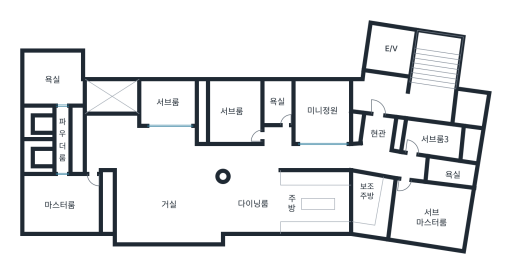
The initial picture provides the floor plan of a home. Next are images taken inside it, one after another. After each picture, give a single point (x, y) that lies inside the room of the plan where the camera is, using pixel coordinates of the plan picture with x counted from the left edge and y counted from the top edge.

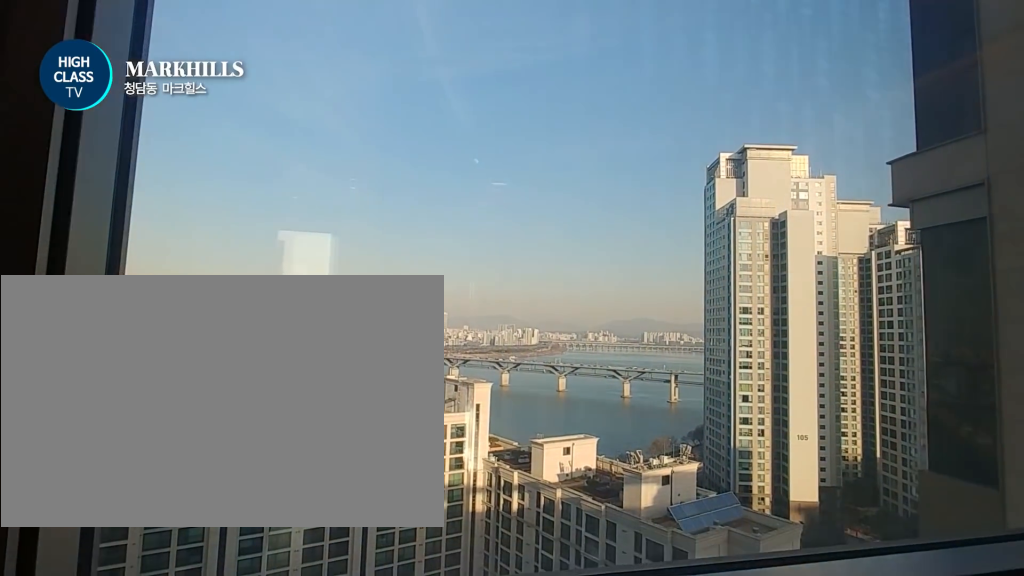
(67, 204)
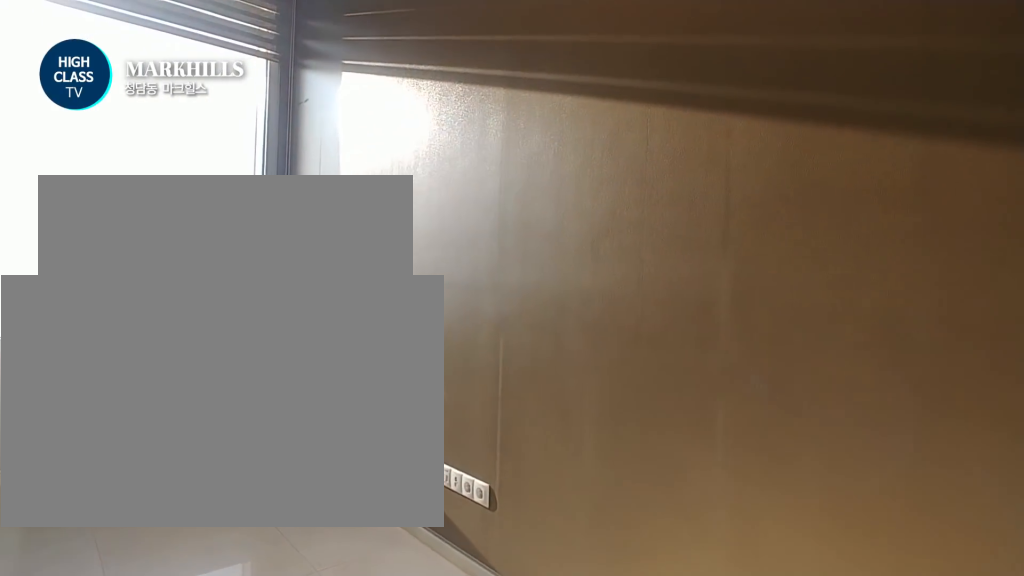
(167, 103)
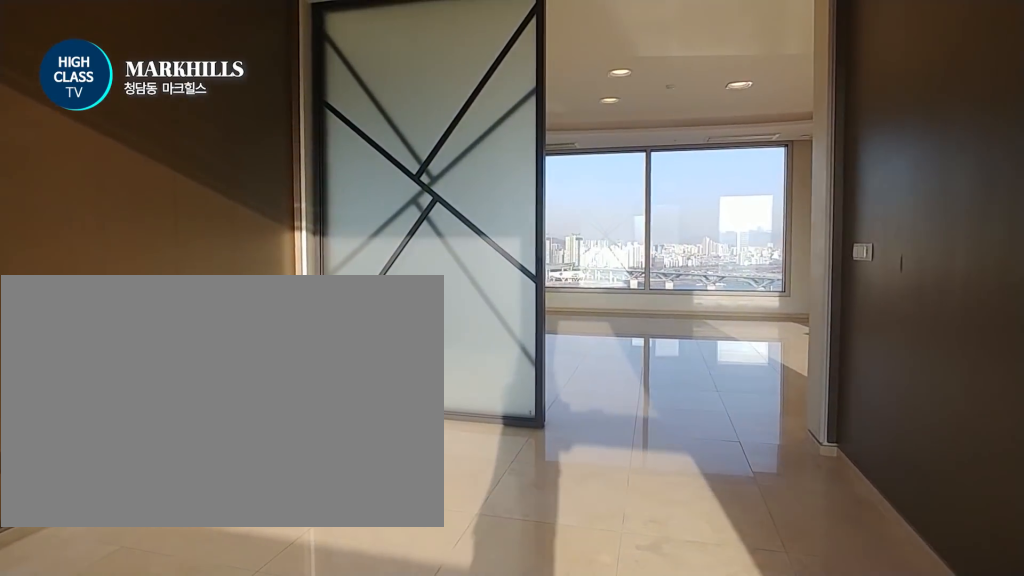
(167, 103)
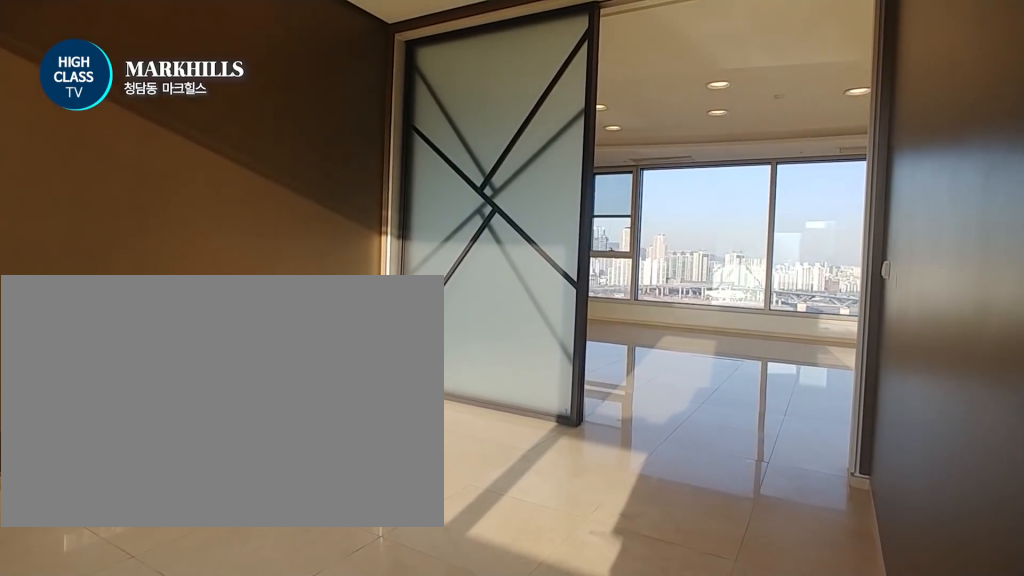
(167, 103)
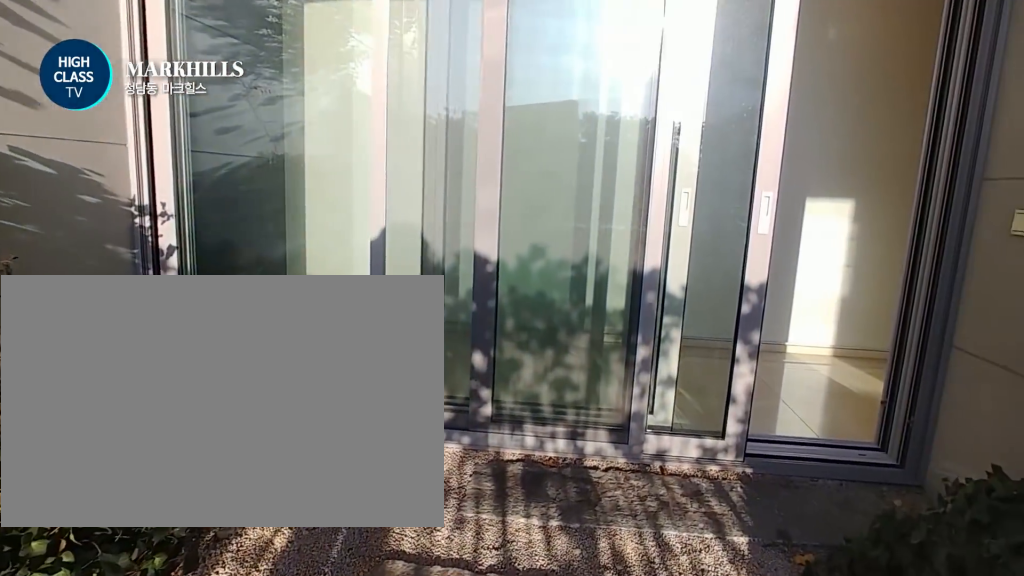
(322, 112)
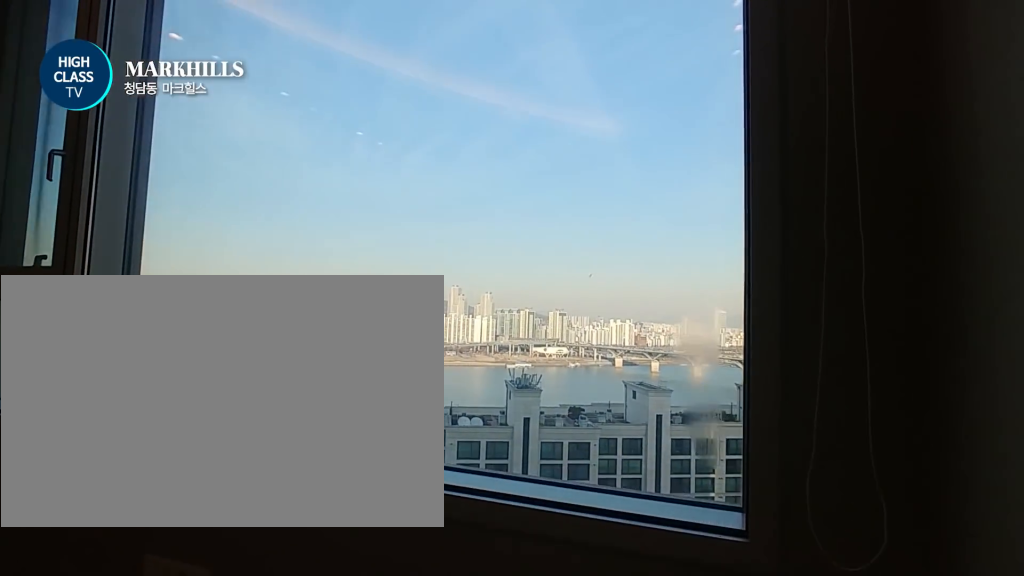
(431, 218)
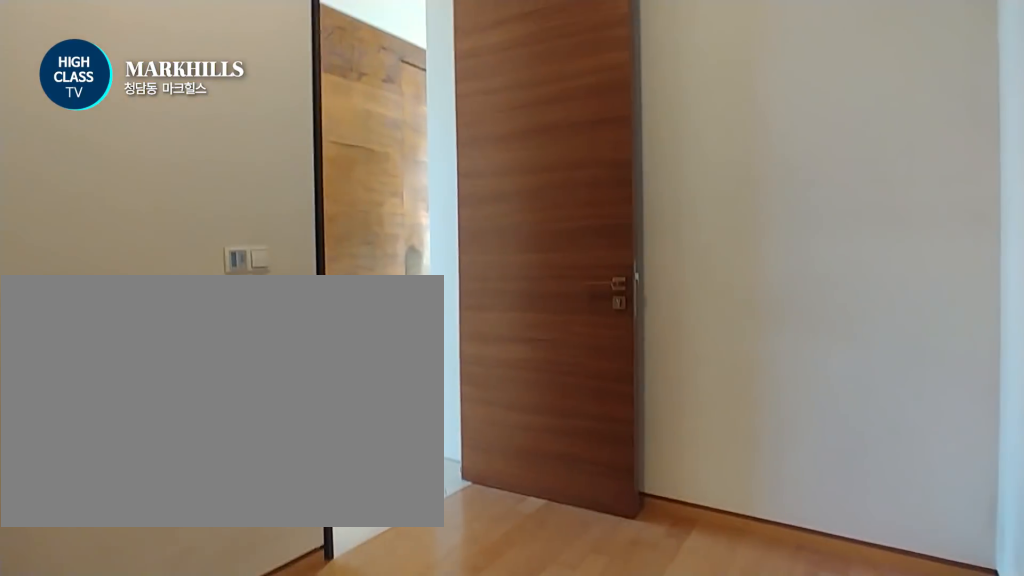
(433, 139)
